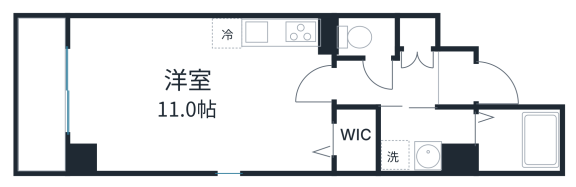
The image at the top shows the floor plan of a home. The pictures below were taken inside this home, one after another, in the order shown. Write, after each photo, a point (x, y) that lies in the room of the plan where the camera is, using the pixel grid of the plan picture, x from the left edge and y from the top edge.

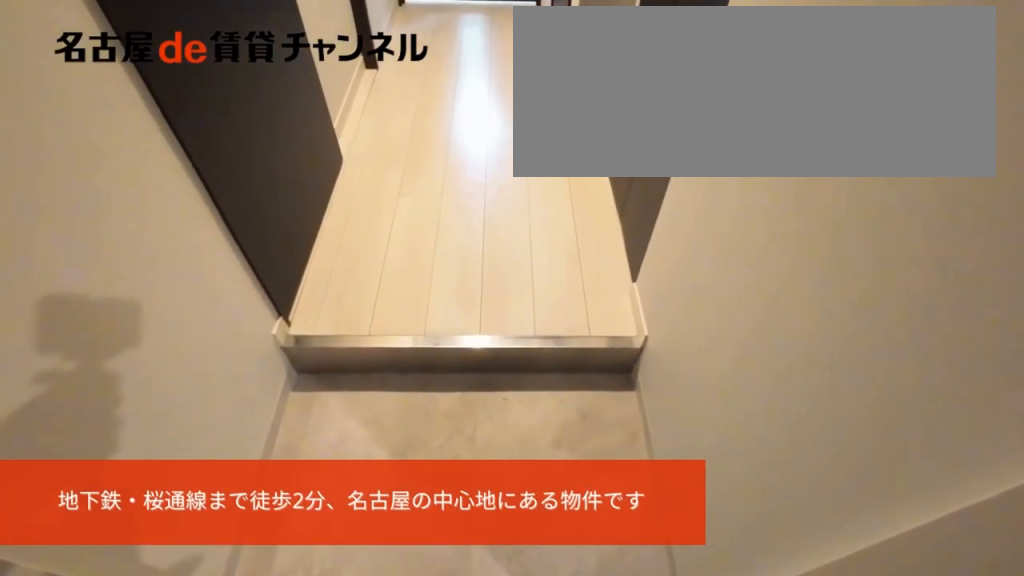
(456, 79)
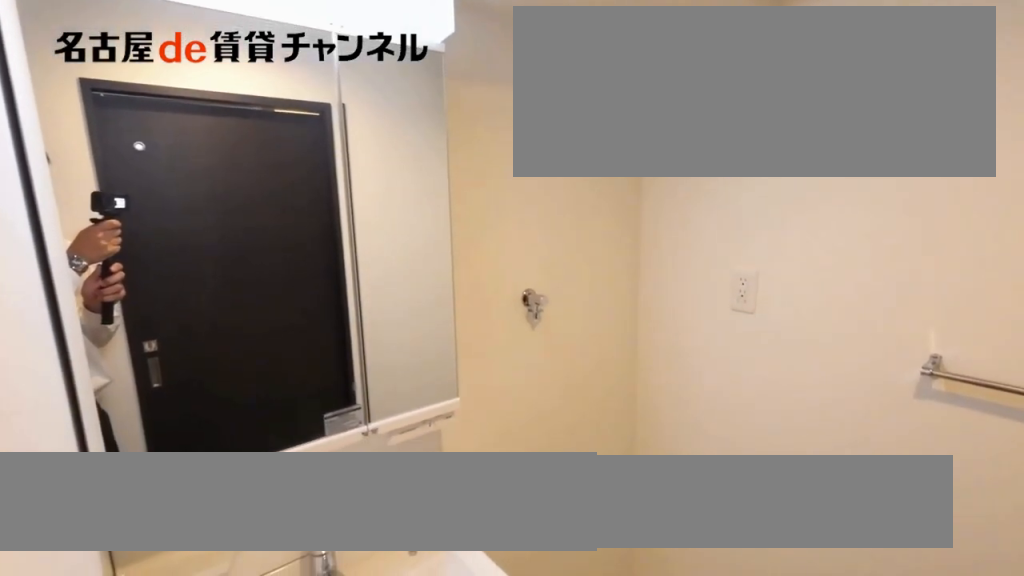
(426, 137)
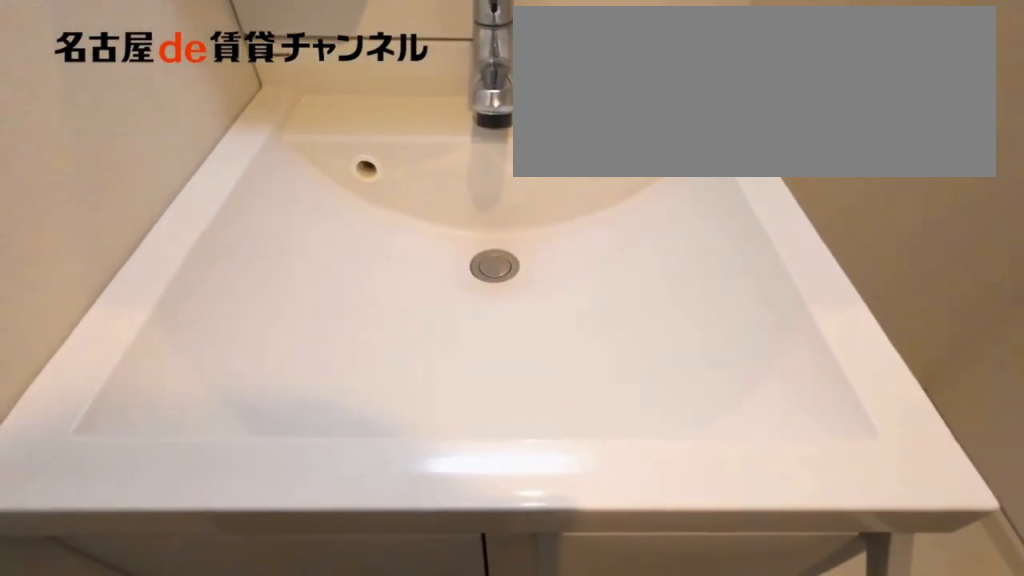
(426, 137)
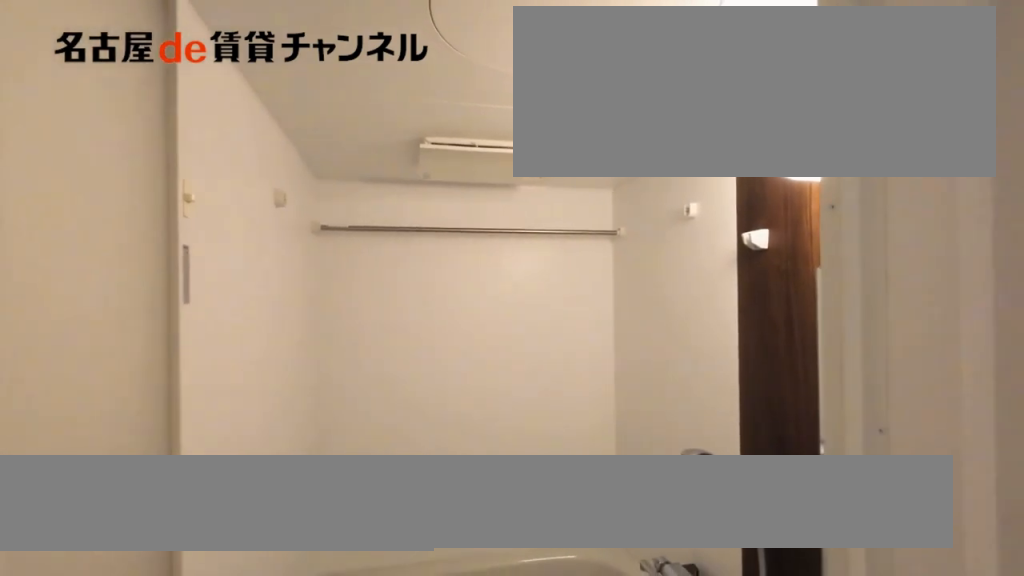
(517, 139)
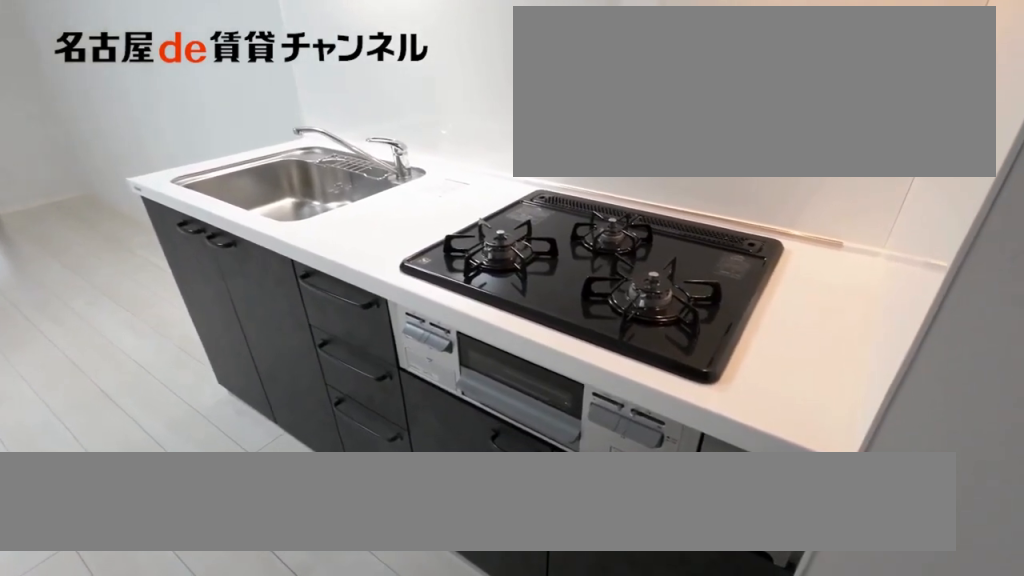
(274, 40)
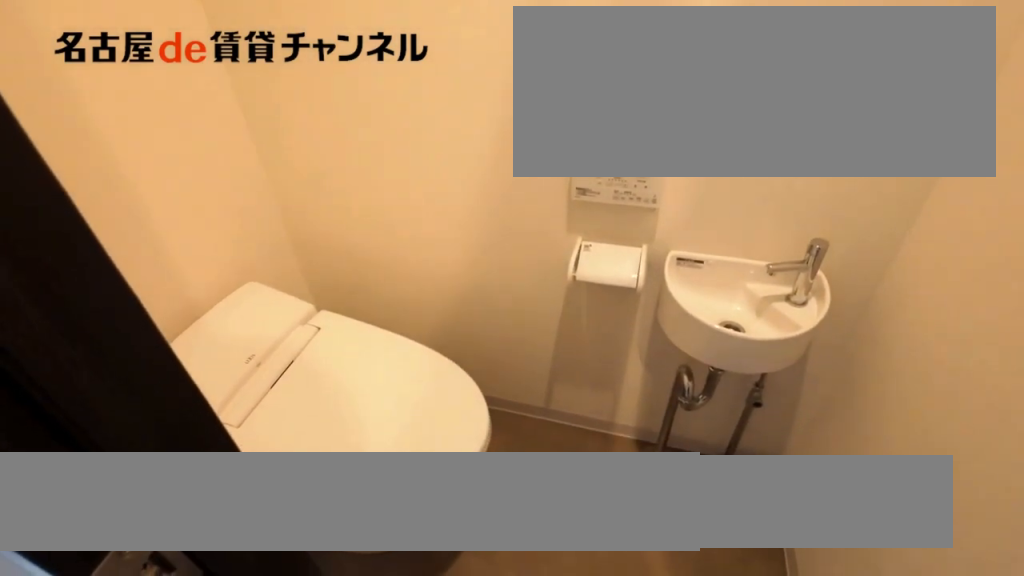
(368, 39)
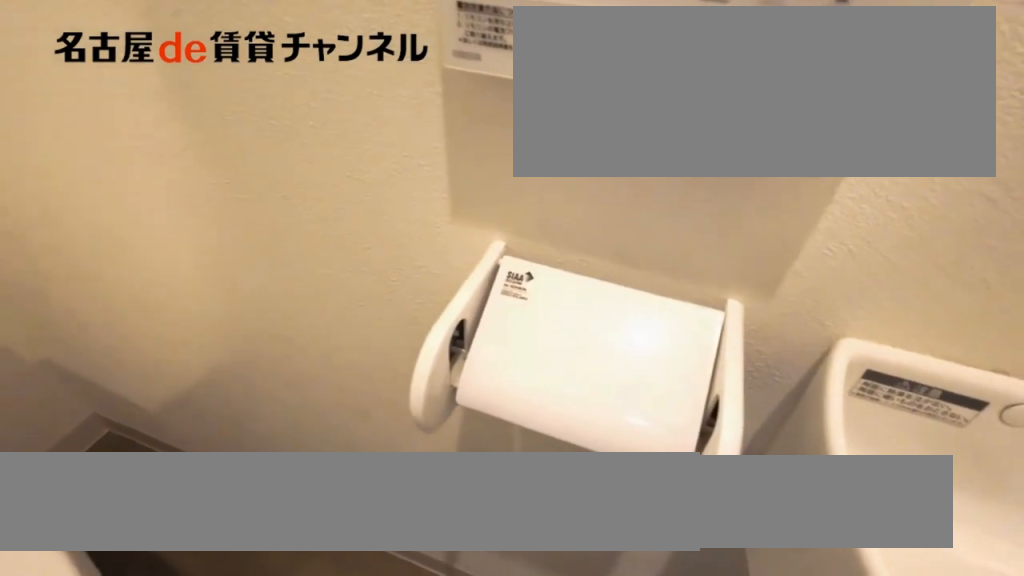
(368, 39)
